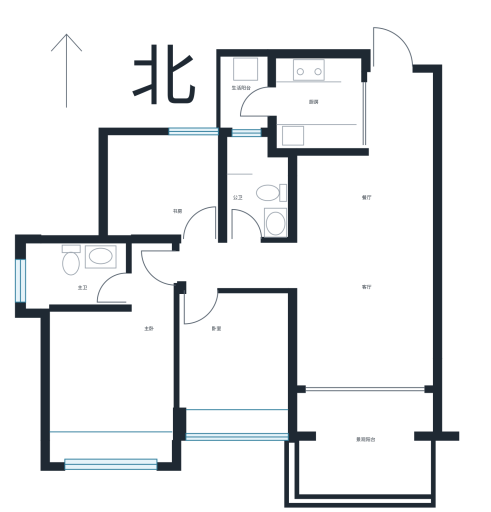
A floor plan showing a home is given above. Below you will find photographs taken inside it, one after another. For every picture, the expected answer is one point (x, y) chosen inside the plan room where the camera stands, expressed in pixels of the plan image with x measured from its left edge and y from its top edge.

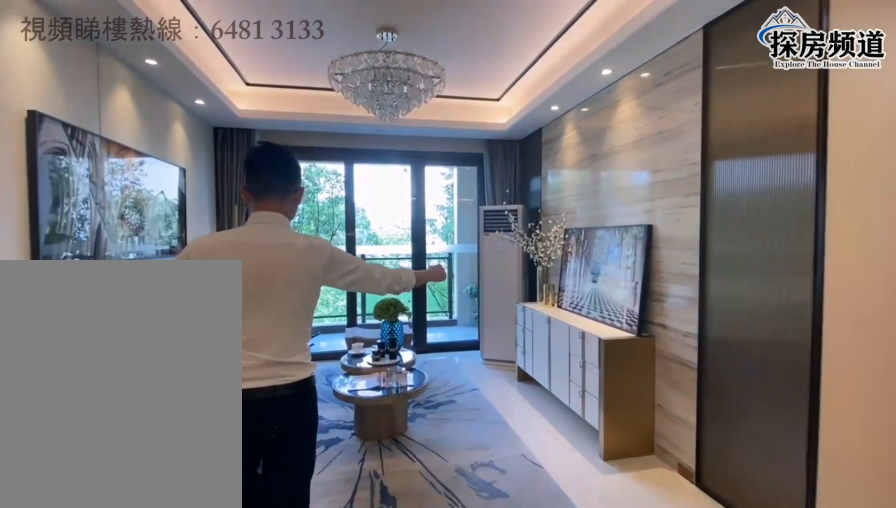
(364, 305)
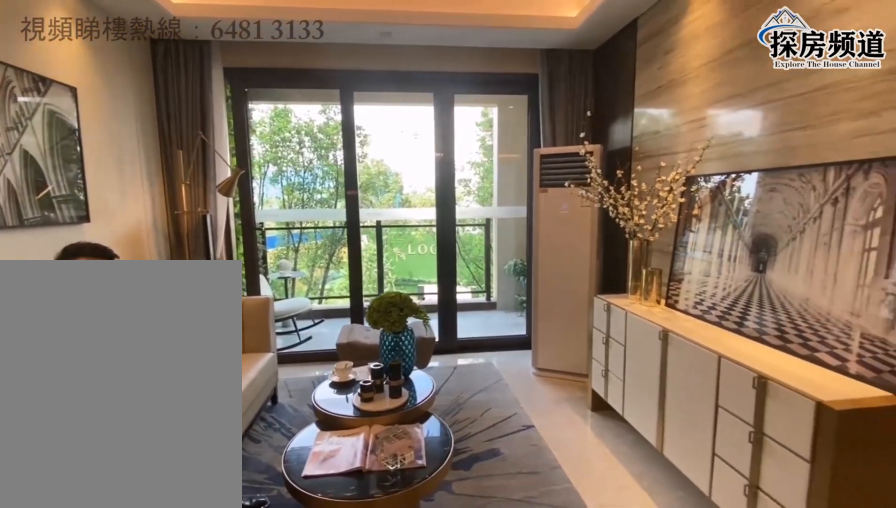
(364, 307)
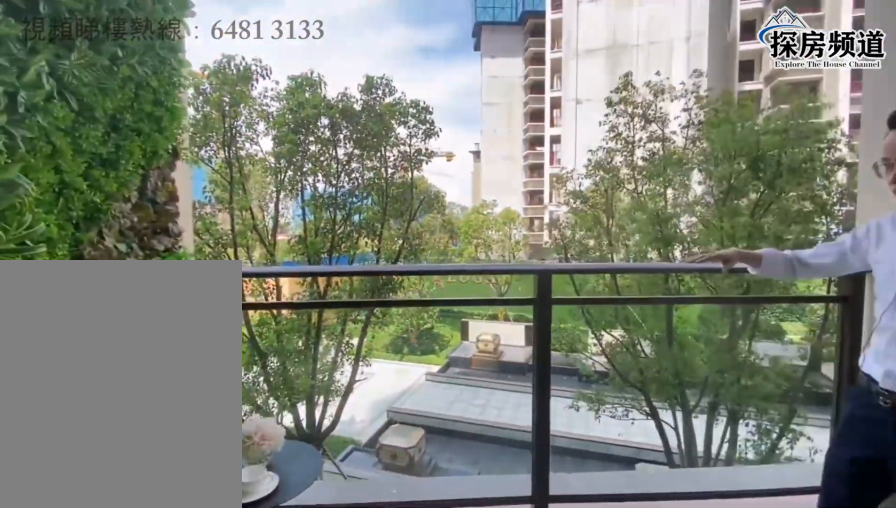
(363, 439)
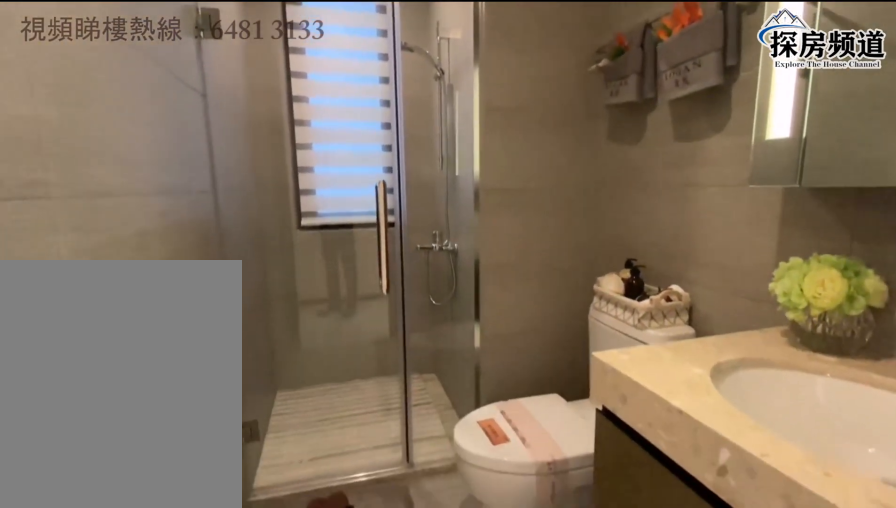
(256, 202)
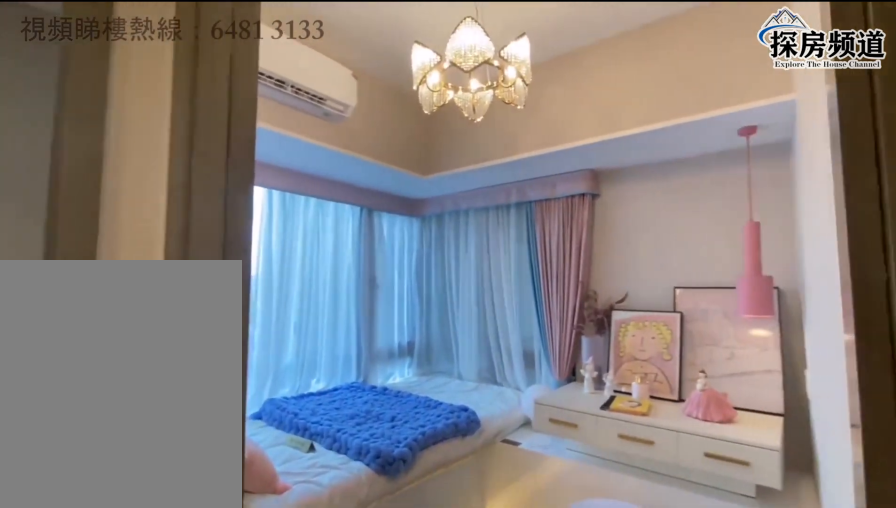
(172, 203)
